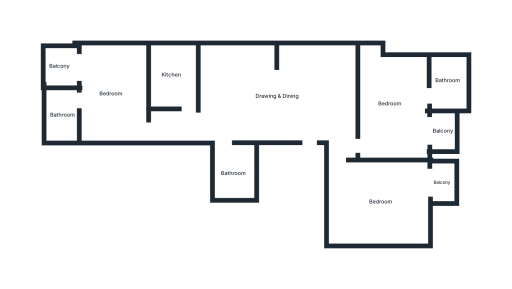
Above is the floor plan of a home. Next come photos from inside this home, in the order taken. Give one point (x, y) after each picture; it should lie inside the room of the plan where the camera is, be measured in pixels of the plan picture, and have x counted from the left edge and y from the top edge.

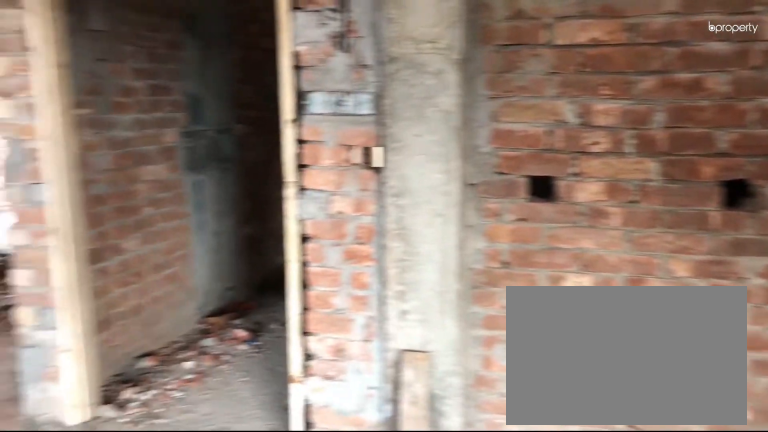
(275, 94)
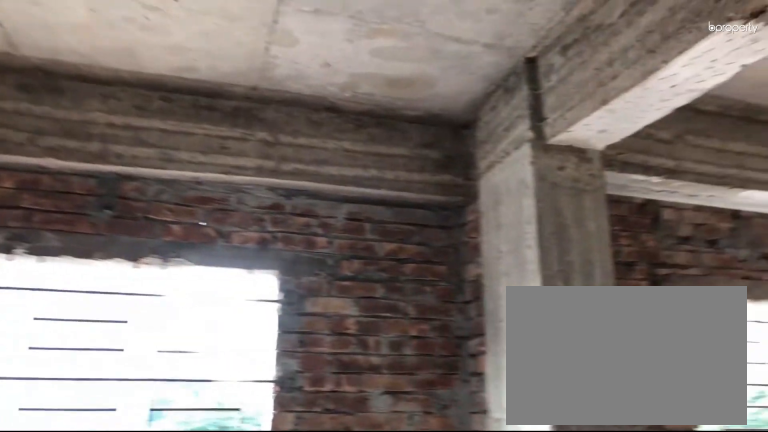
(276, 96)
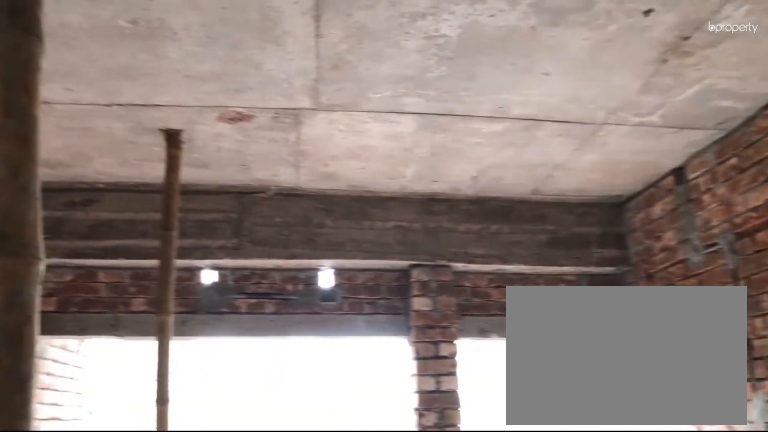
(379, 202)
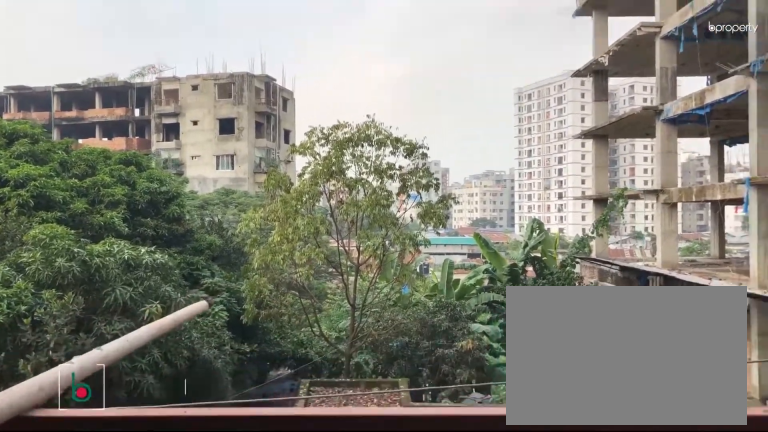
(441, 182)
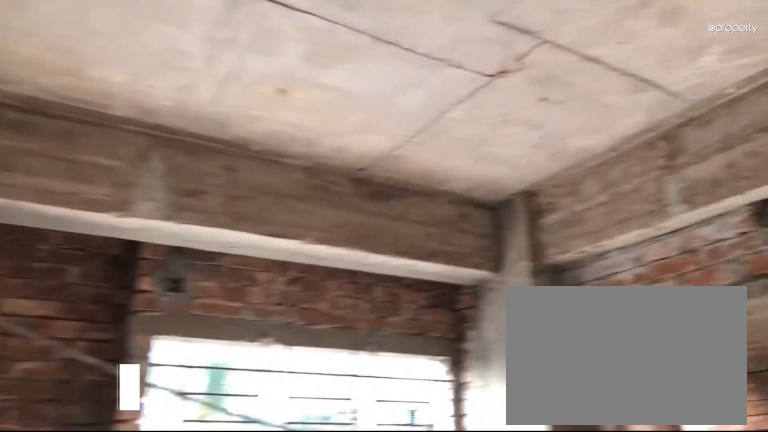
(388, 101)
